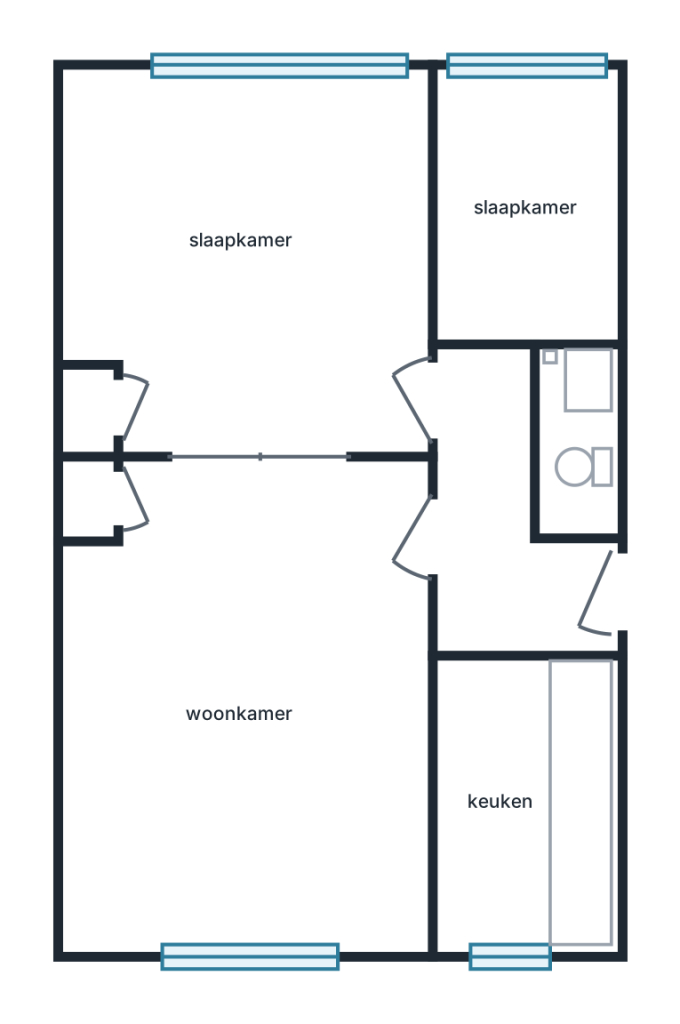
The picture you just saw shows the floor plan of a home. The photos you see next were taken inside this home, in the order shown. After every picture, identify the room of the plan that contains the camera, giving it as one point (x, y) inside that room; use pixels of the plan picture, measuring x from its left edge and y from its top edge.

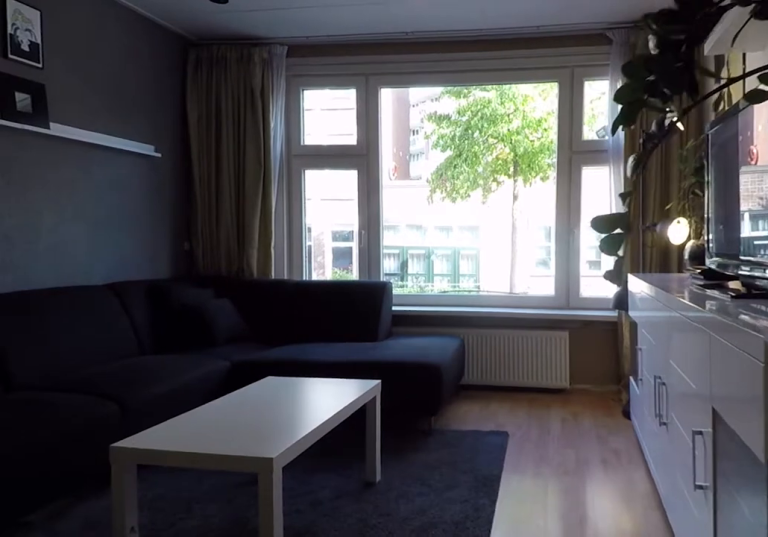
(254, 709)
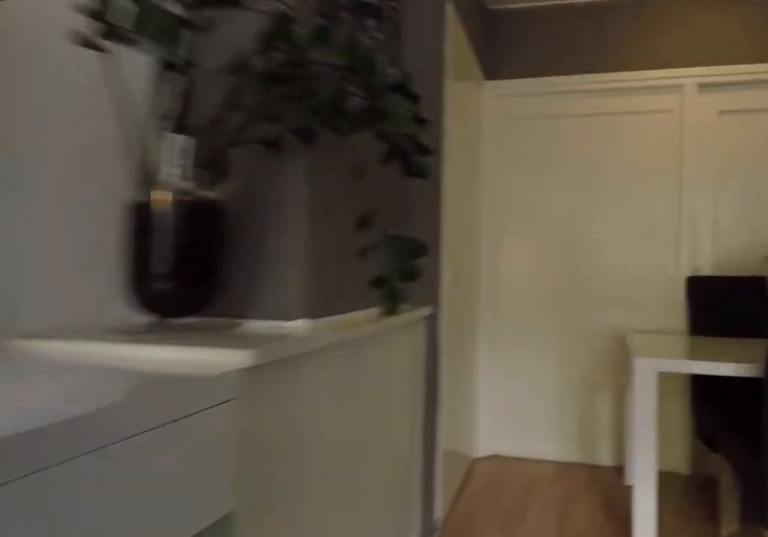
(254, 709)
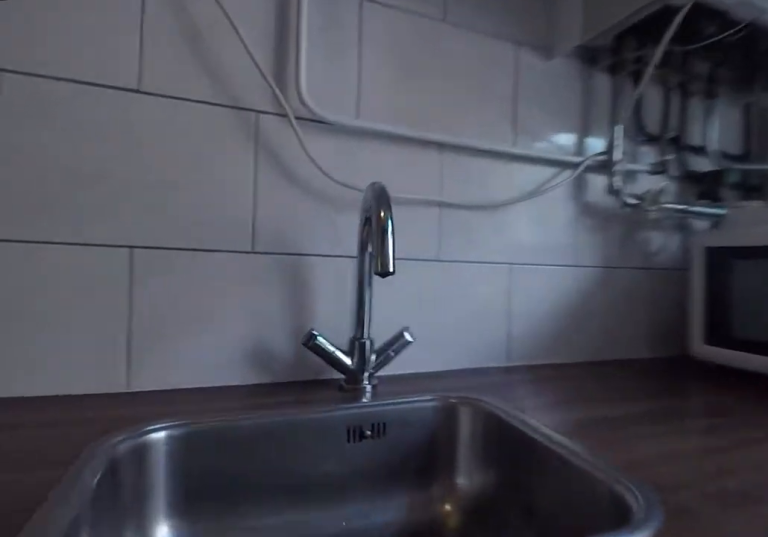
(523, 803)
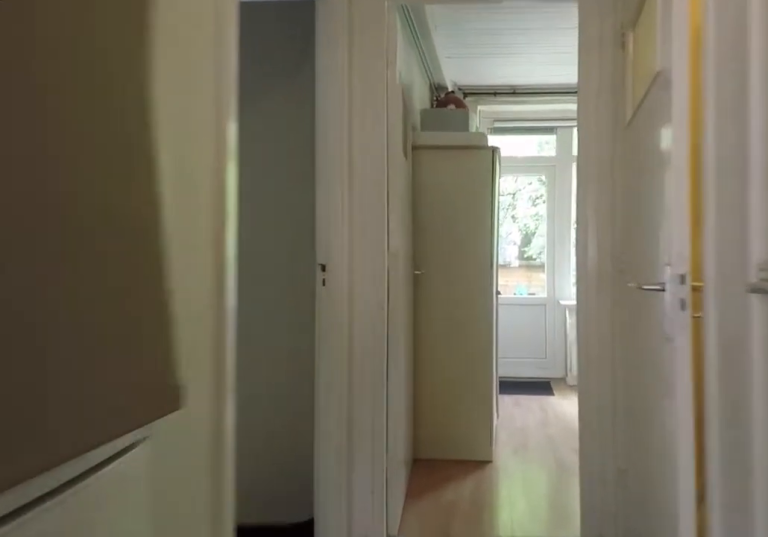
(506, 526)
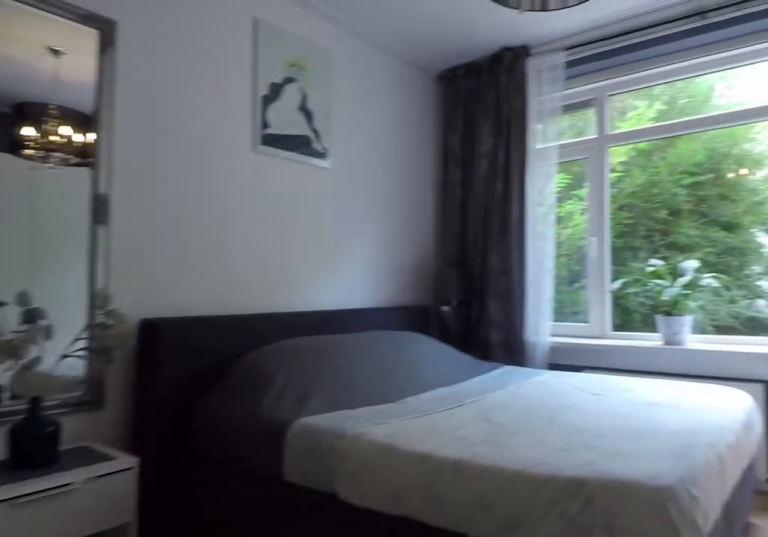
(255, 260)
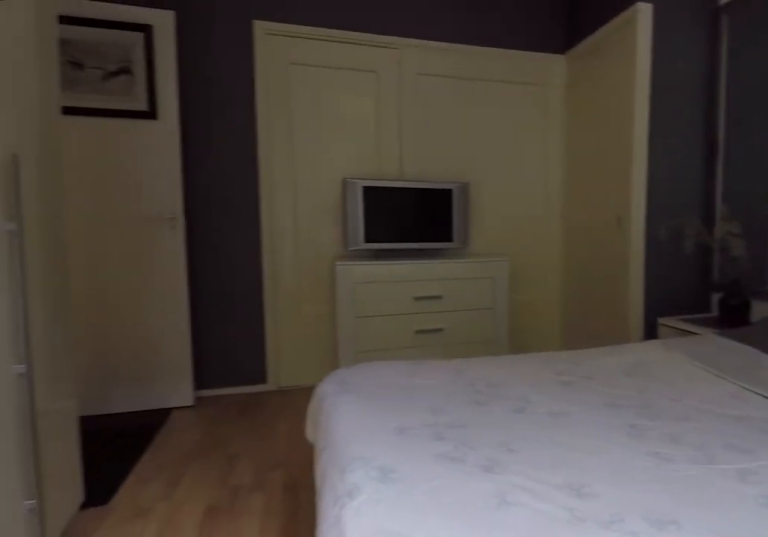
(255, 260)
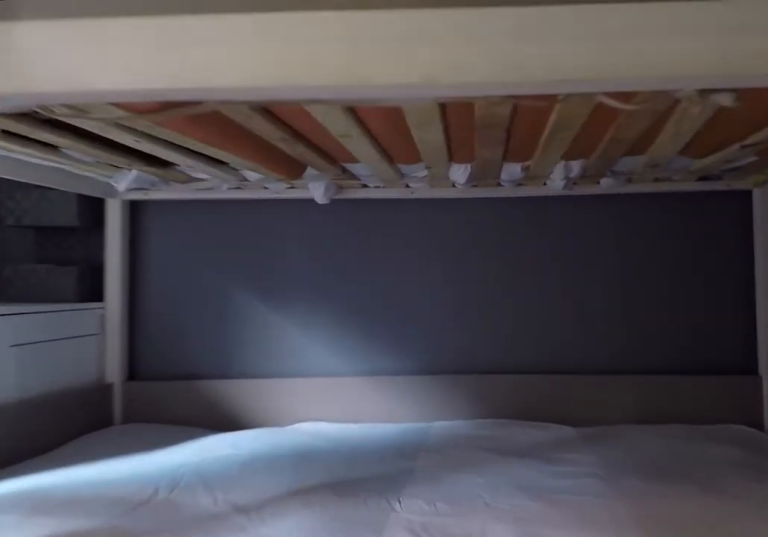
(523, 209)
